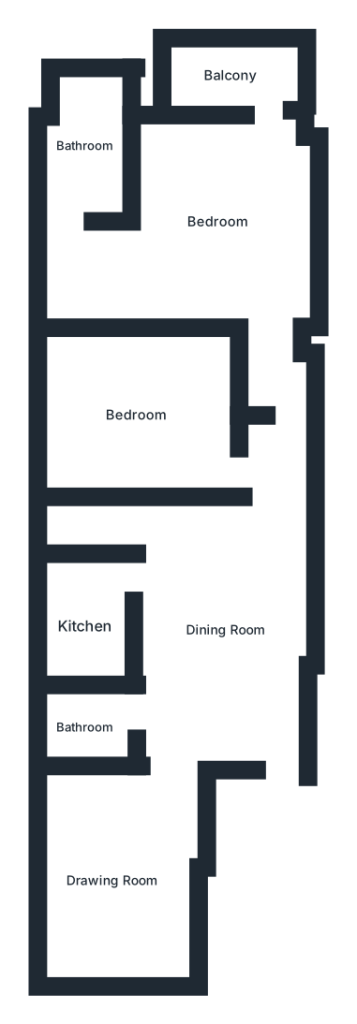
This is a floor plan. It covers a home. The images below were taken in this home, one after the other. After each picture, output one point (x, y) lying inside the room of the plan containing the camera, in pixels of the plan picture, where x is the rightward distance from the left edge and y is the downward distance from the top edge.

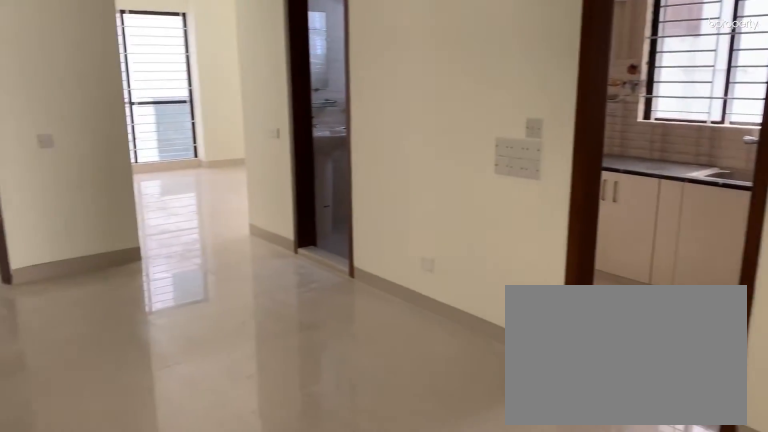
(224, 621)
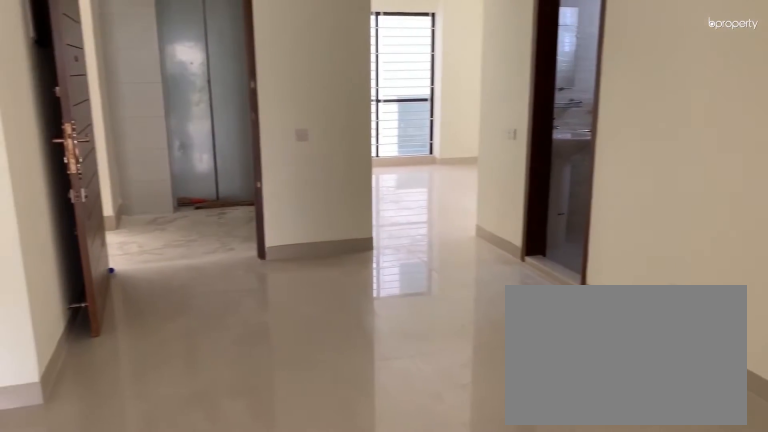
(224, 621)
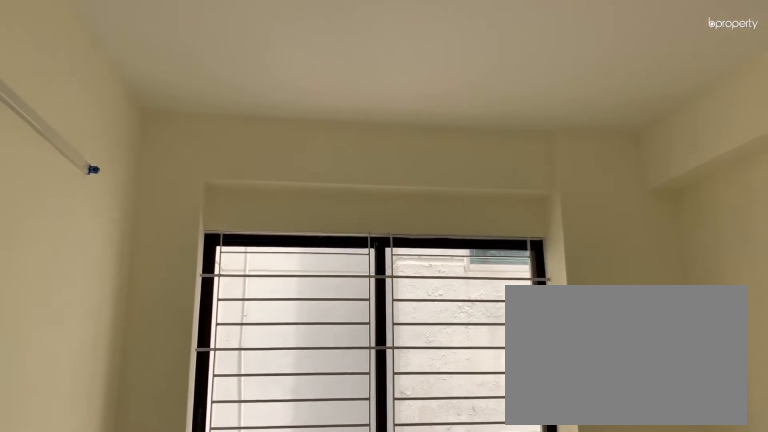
(113, 880)
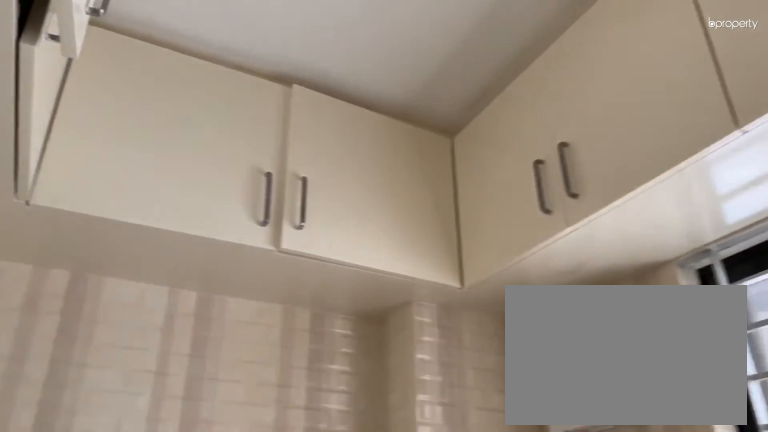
(85, 621)
